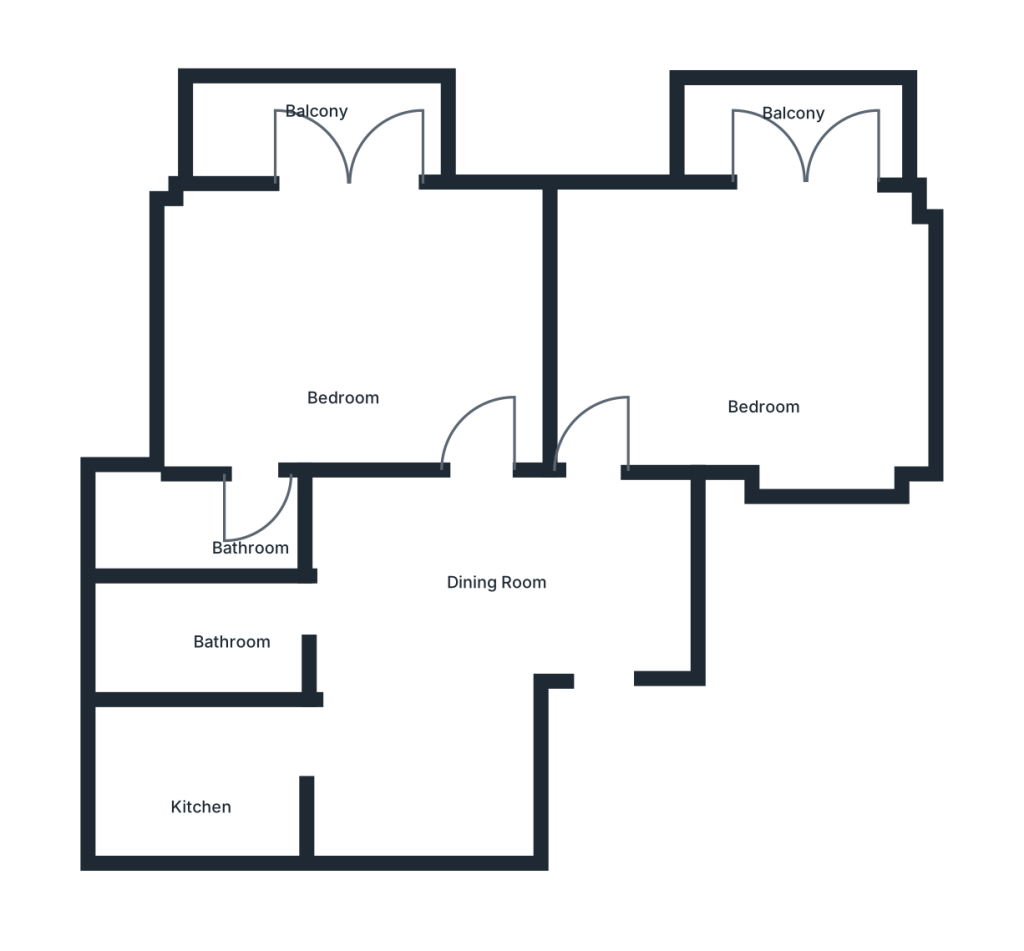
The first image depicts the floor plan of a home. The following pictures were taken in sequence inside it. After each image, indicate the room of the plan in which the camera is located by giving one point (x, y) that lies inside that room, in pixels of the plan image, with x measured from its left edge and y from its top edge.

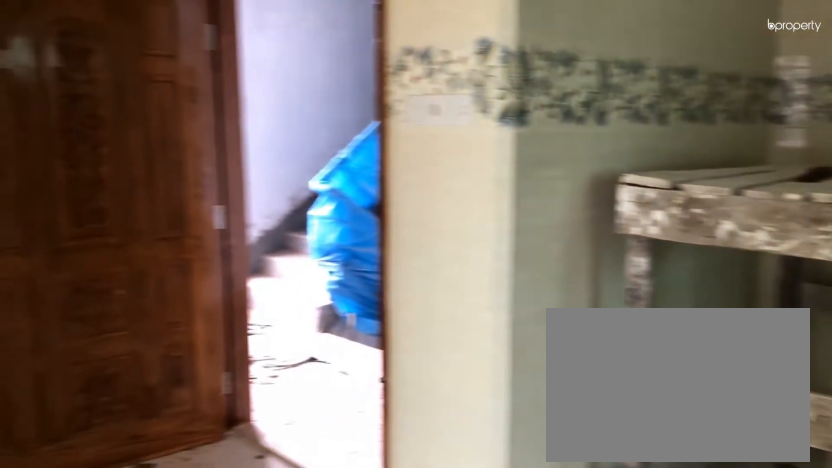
(450, 660)
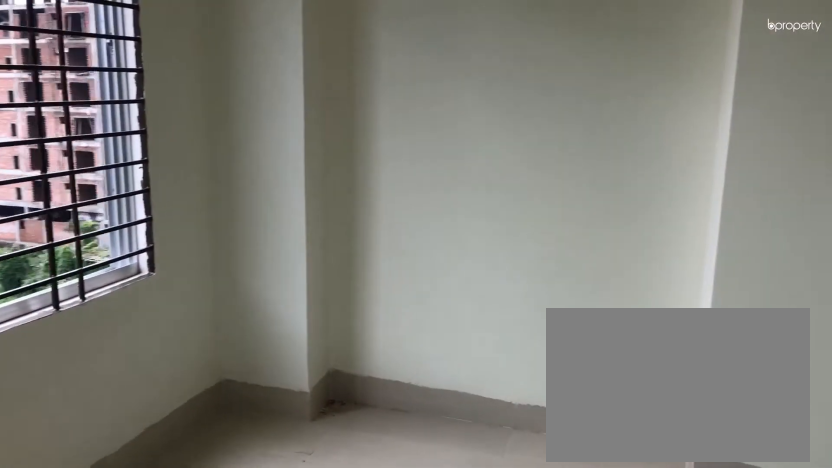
(758, 328)
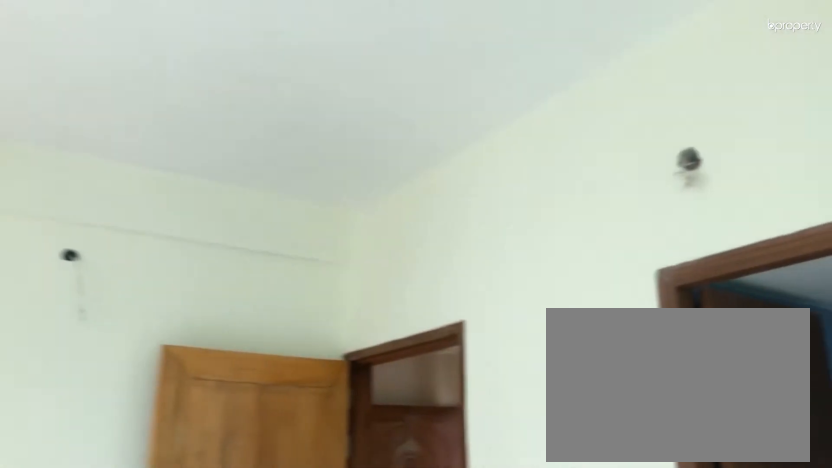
(348, 324)
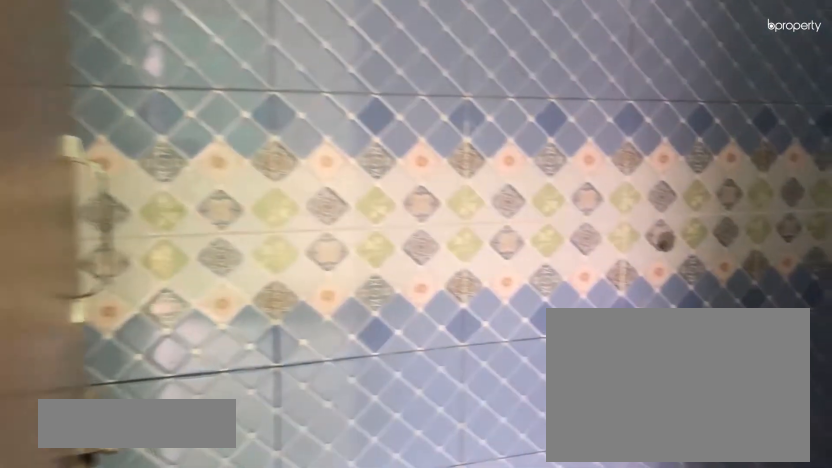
(204, 533)
